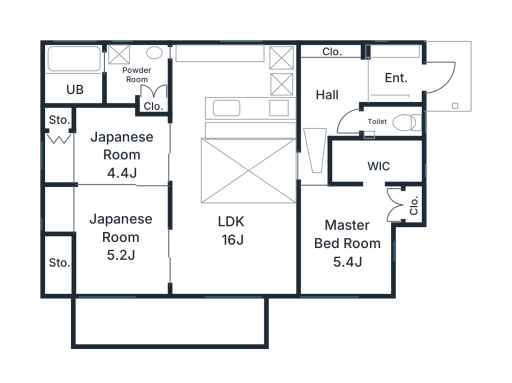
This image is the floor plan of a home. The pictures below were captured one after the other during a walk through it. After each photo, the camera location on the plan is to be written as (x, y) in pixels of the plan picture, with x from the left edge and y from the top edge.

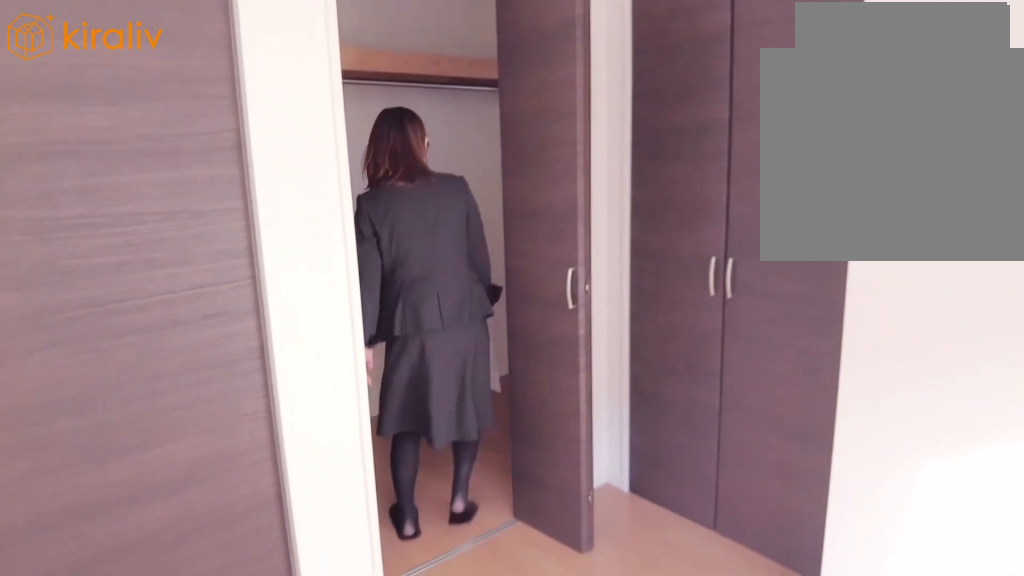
(367, 227)
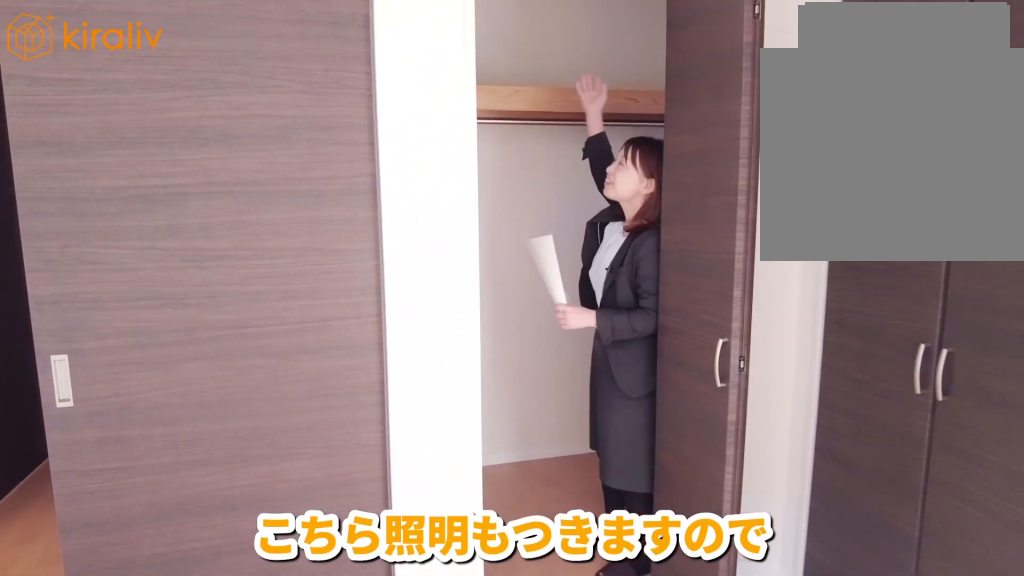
(361, 219)
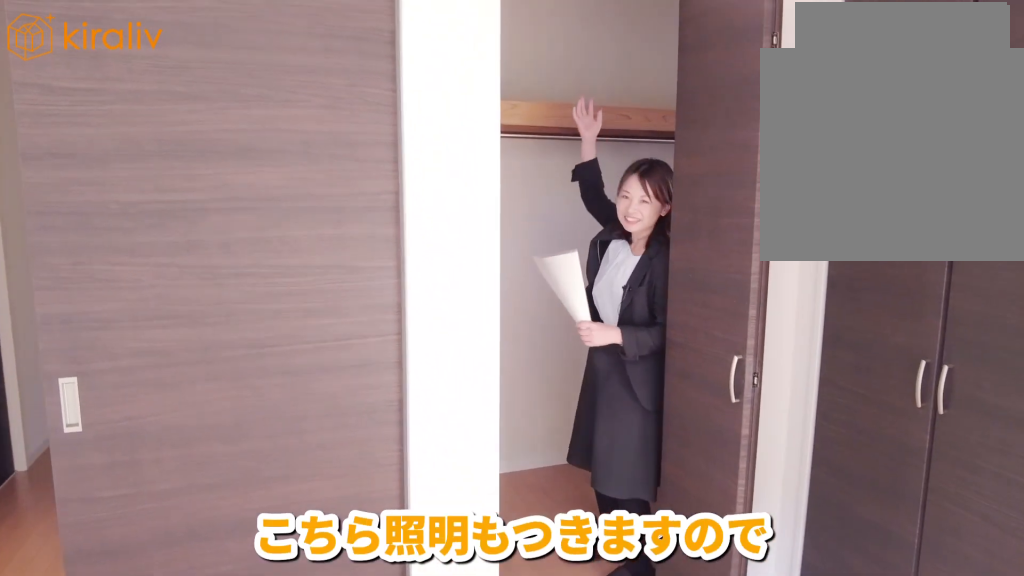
(361, 219)
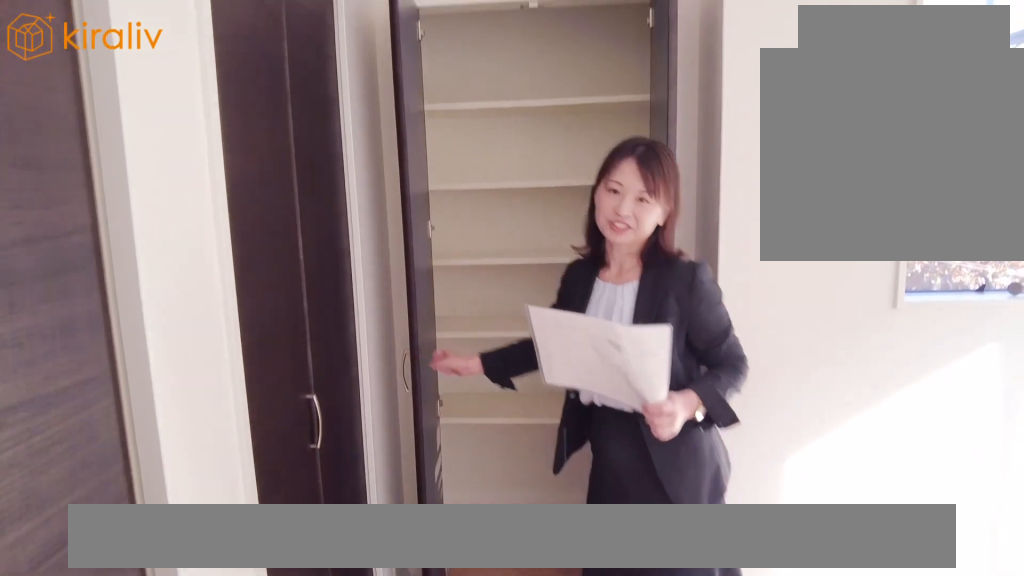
(348, 221)
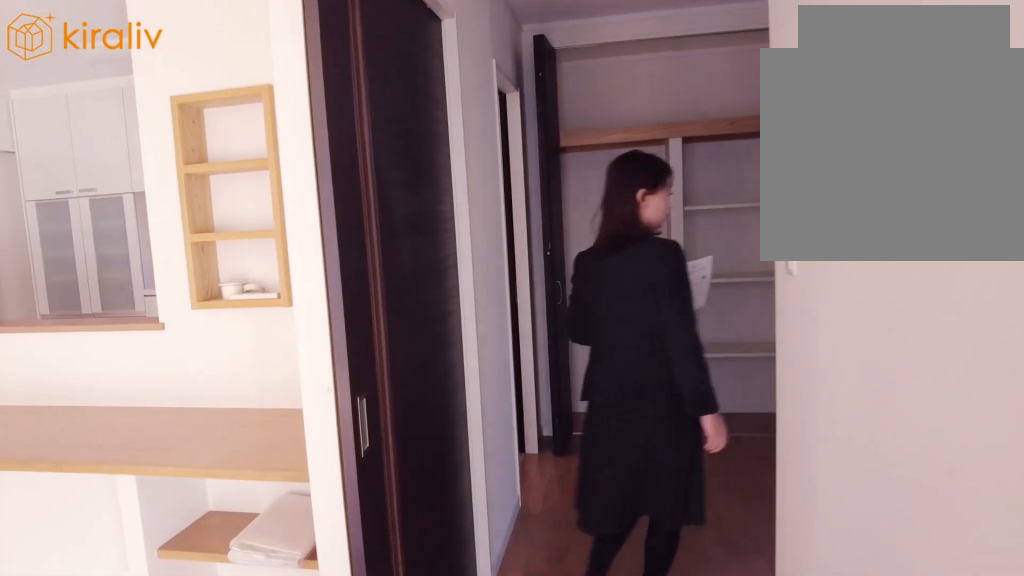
(323, 141)
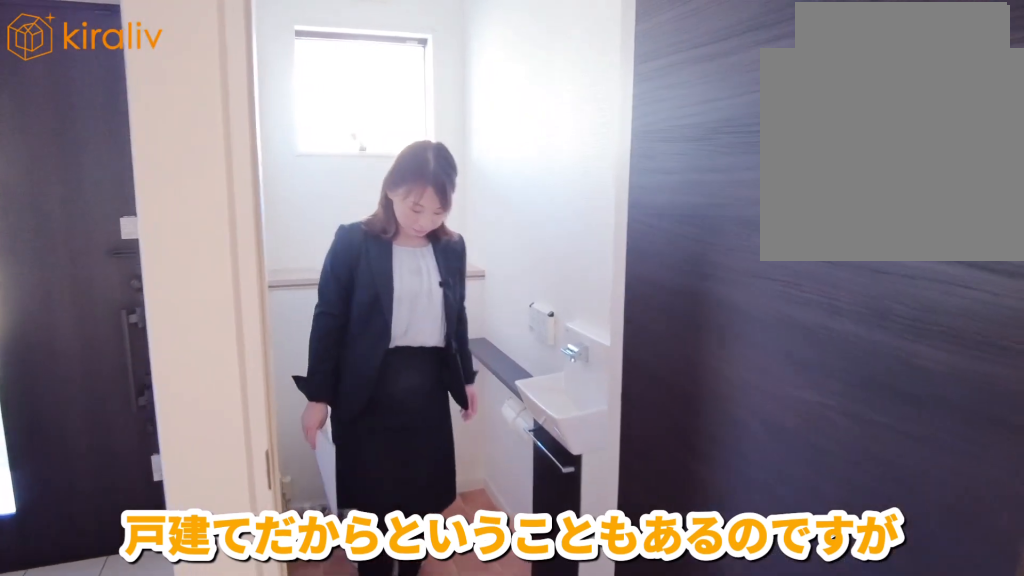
(372, 127)
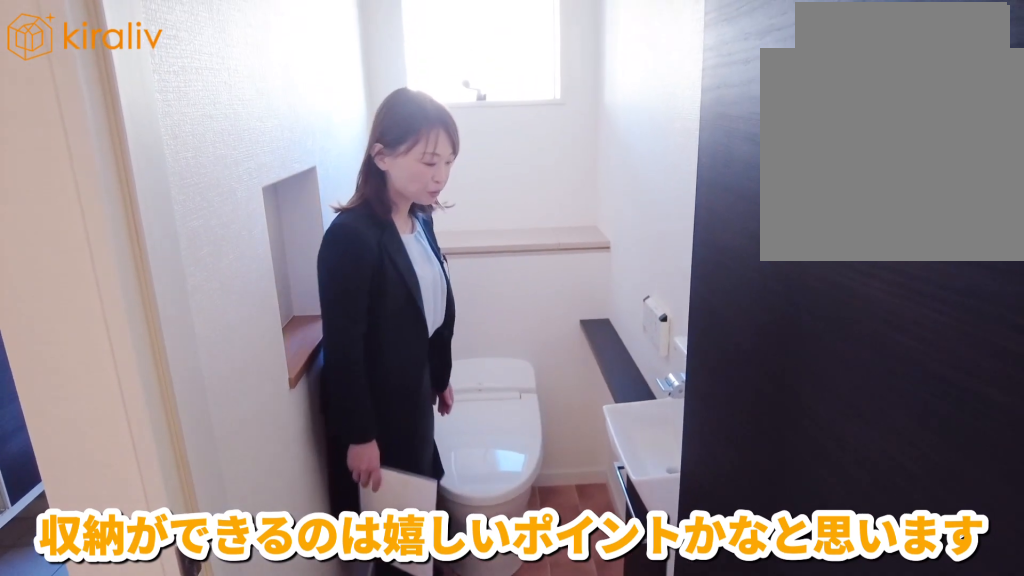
(355, 127)
